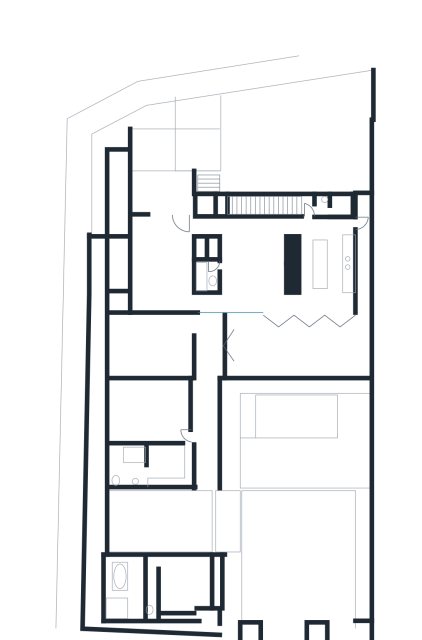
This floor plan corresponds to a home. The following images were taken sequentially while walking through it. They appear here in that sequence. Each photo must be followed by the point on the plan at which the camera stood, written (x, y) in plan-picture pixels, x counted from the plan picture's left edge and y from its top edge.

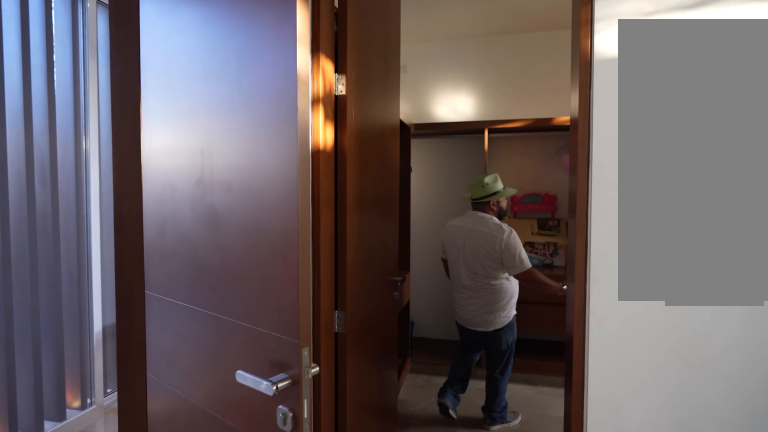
(177, 416)
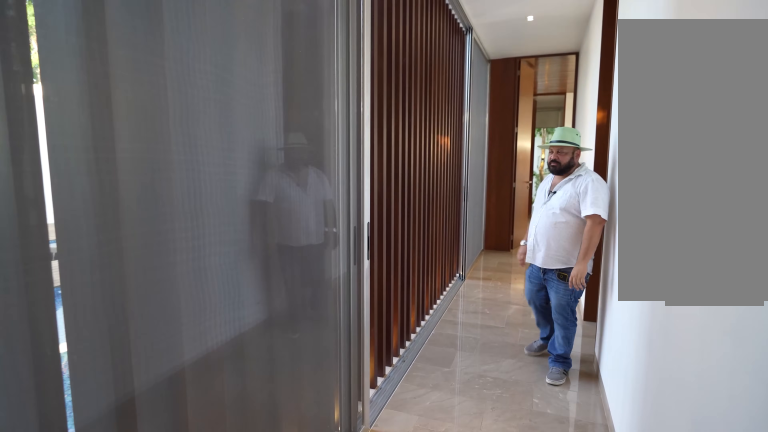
(208, 389)
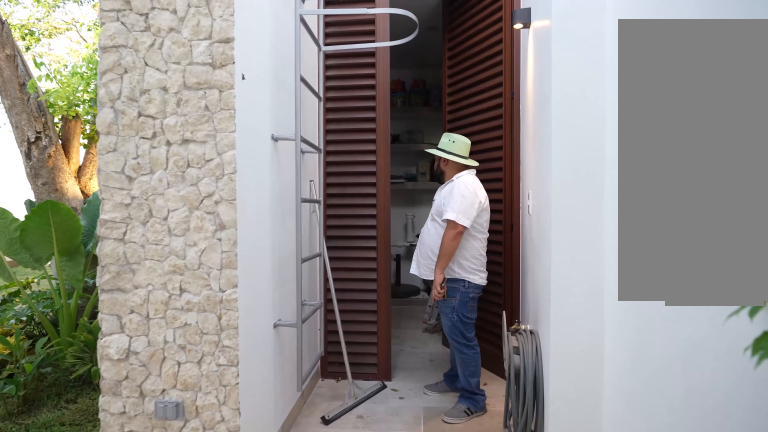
(222, 630)
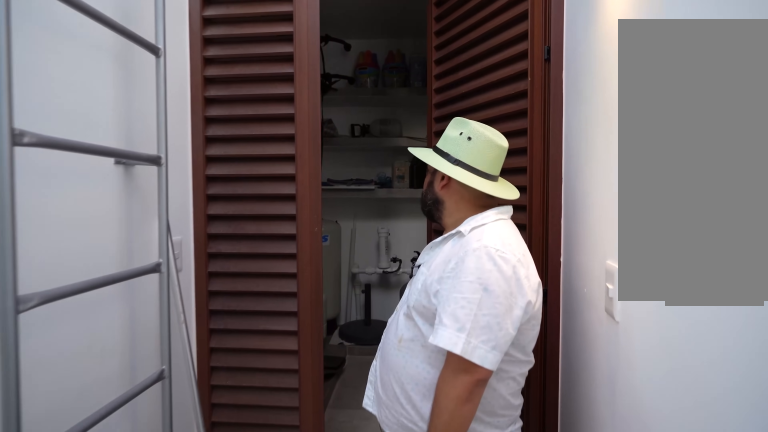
(230, 631)
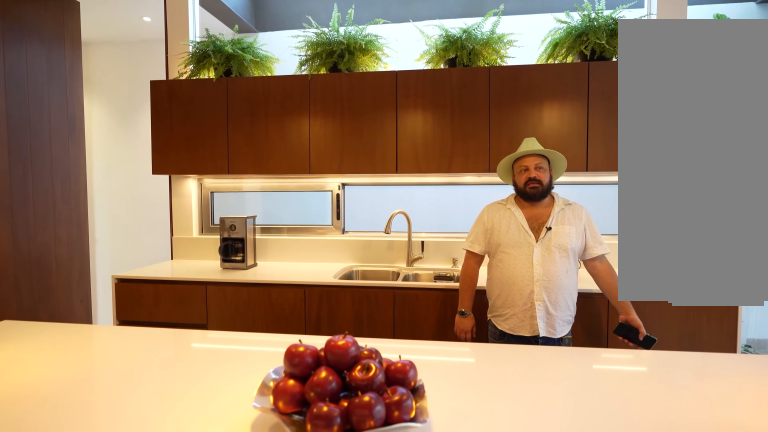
(305, 260)
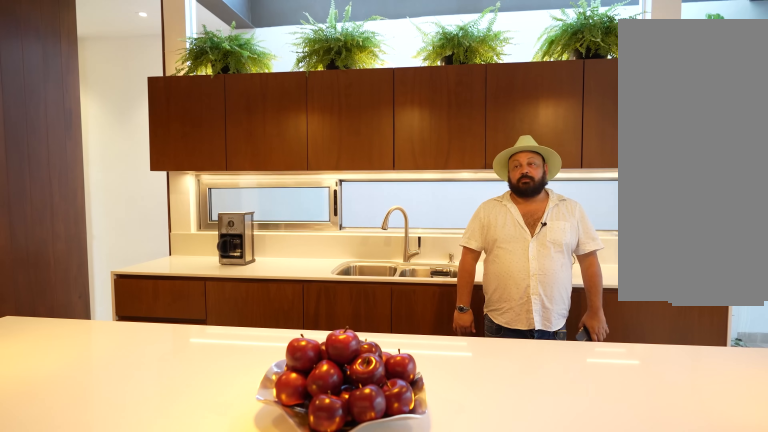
(305, 260)
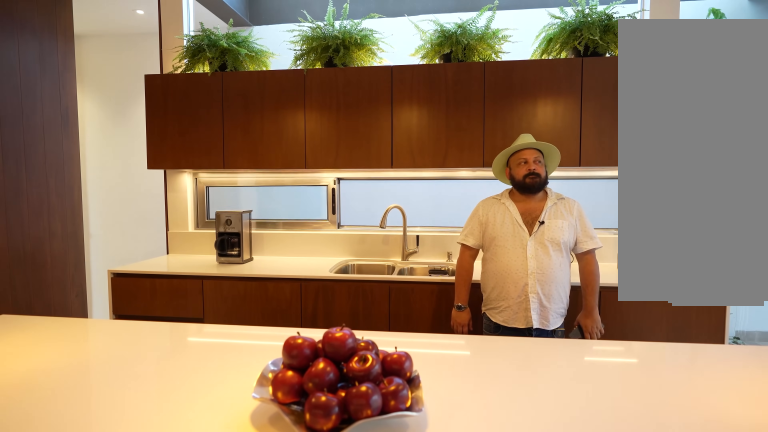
(305, 260)
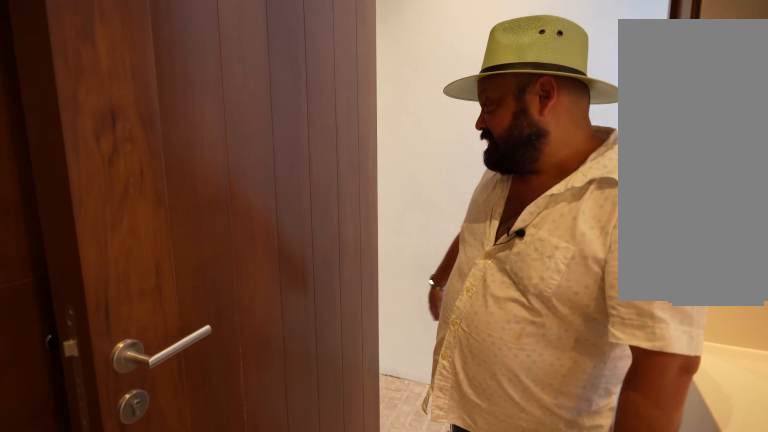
(321, 231)
